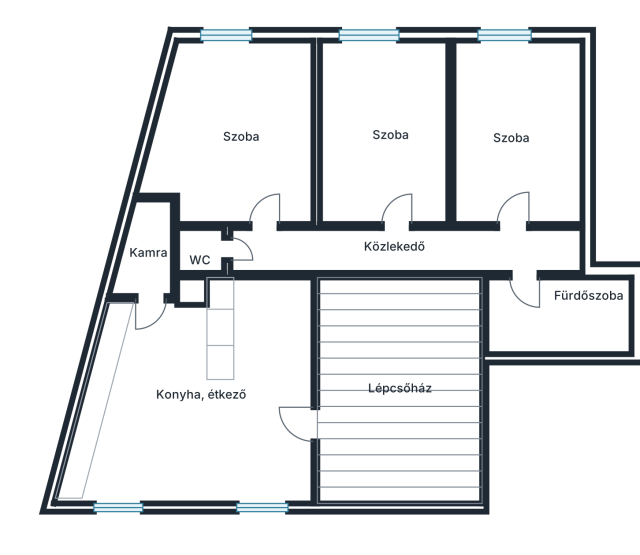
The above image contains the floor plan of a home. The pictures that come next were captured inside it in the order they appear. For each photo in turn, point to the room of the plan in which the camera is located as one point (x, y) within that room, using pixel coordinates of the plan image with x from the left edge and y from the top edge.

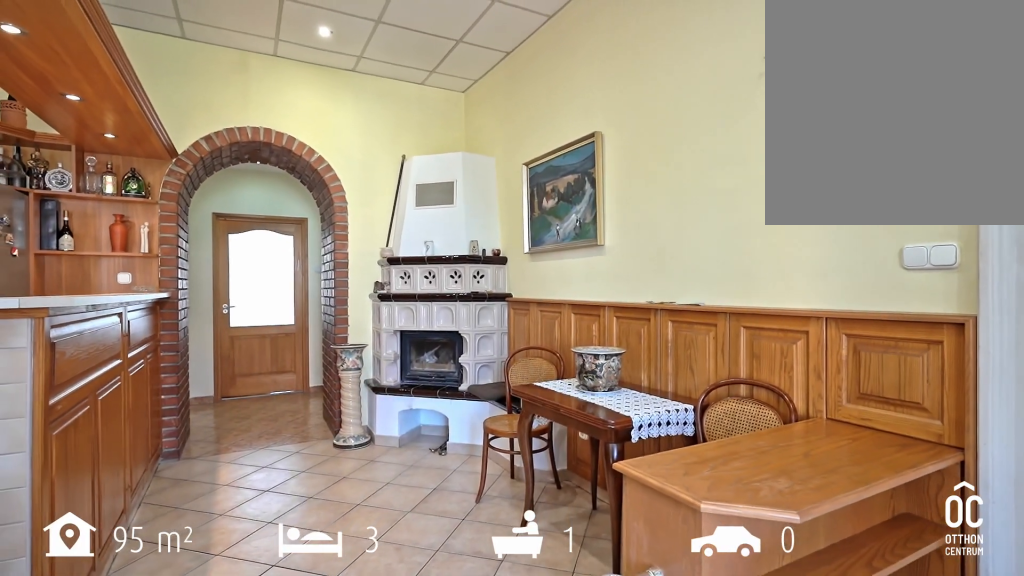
(205, 398)
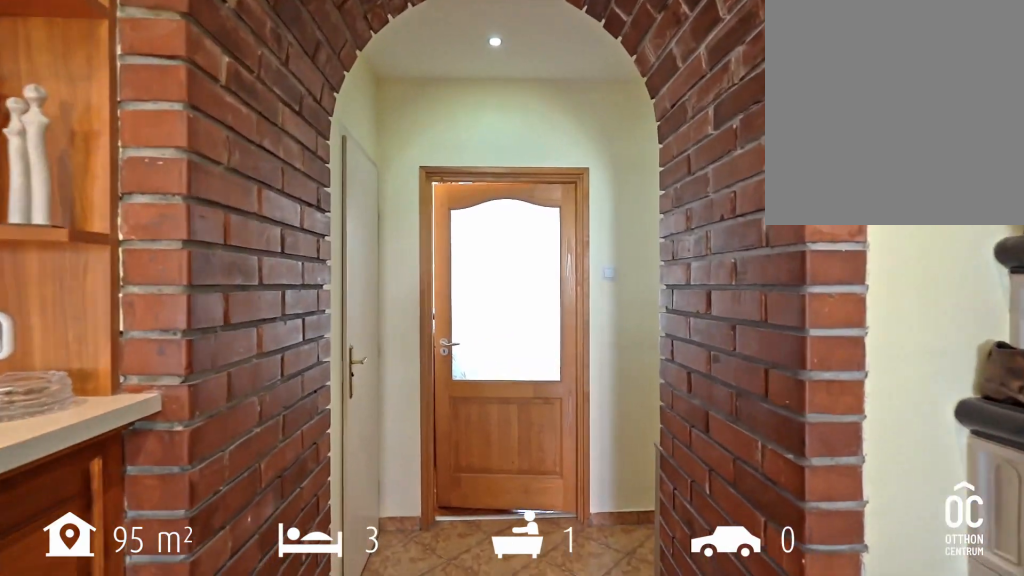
(205, 397)
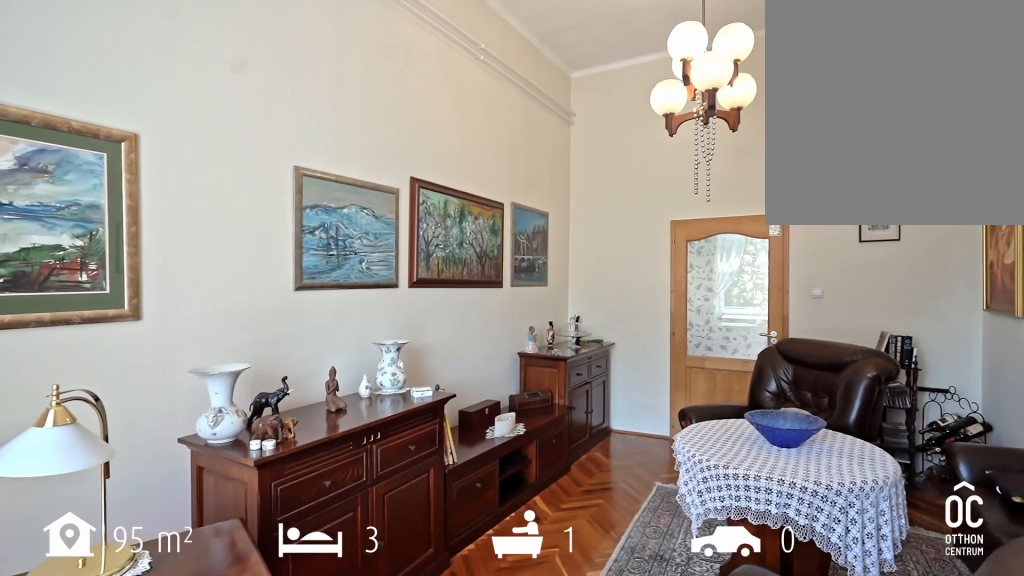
(240, 140)
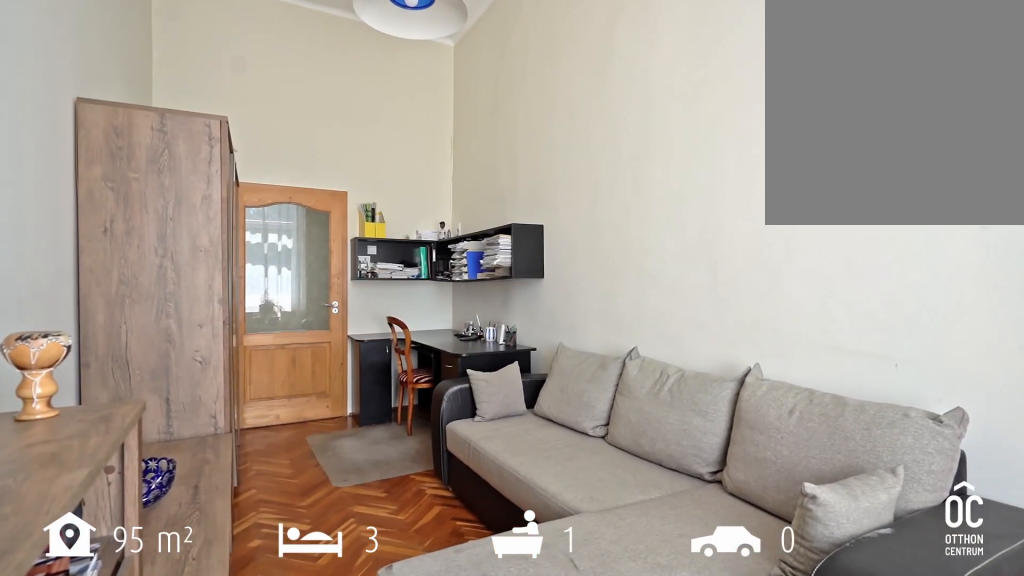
(383, 136)
